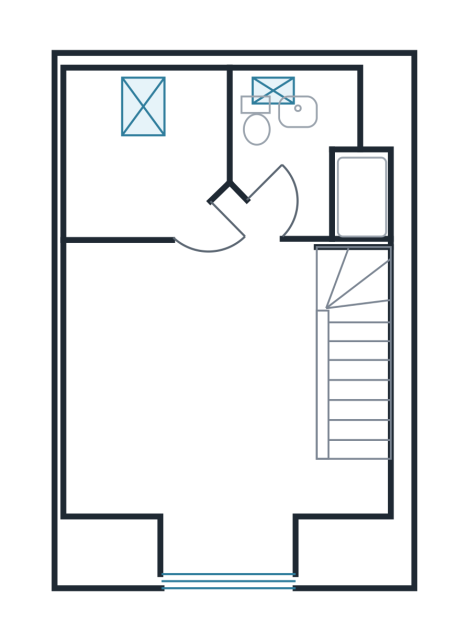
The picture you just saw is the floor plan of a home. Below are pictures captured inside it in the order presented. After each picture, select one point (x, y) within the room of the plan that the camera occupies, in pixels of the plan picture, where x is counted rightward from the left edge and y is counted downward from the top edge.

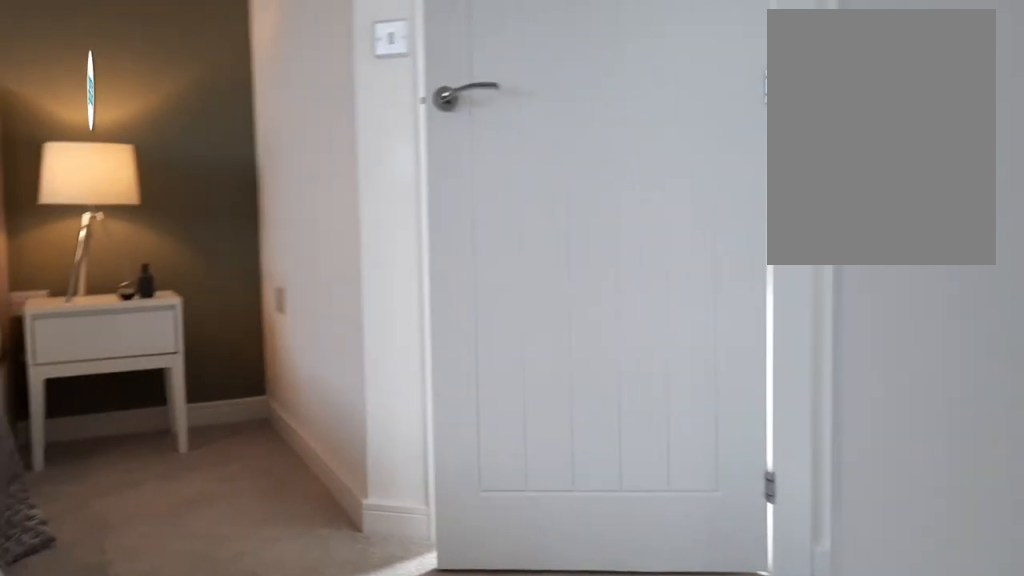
(356, 383)
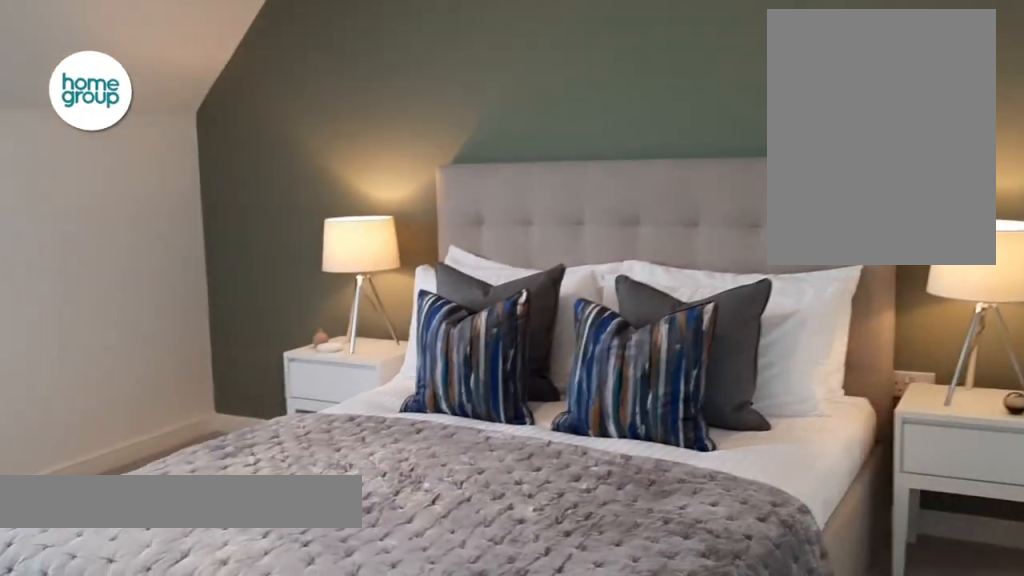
(195, 394)
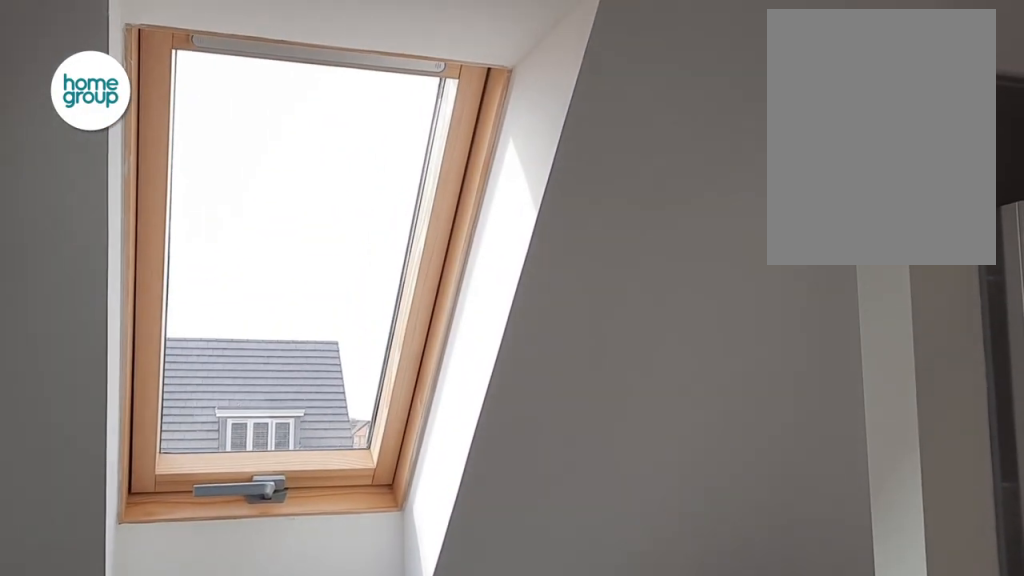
(308, 154)
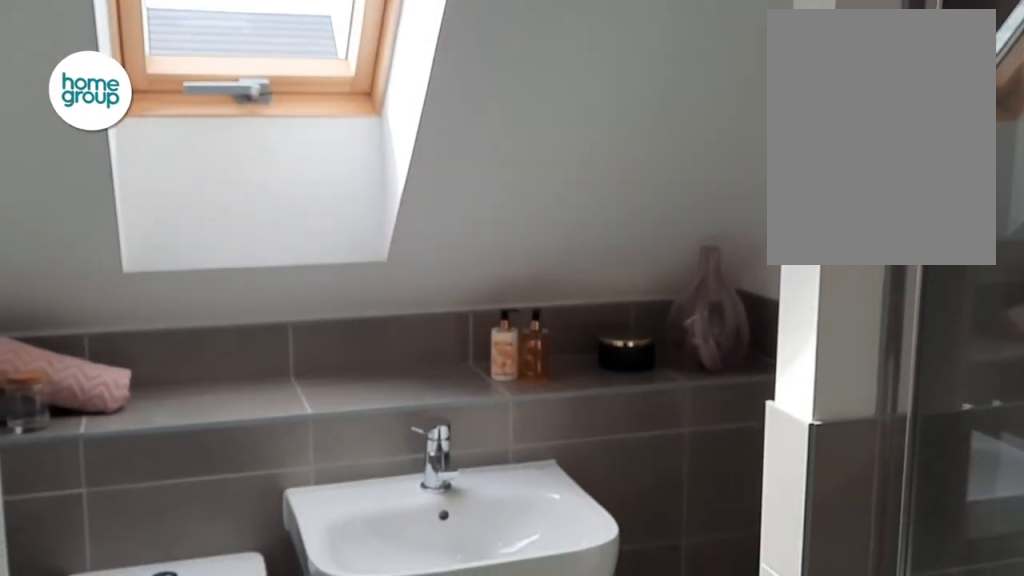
(308, 154)
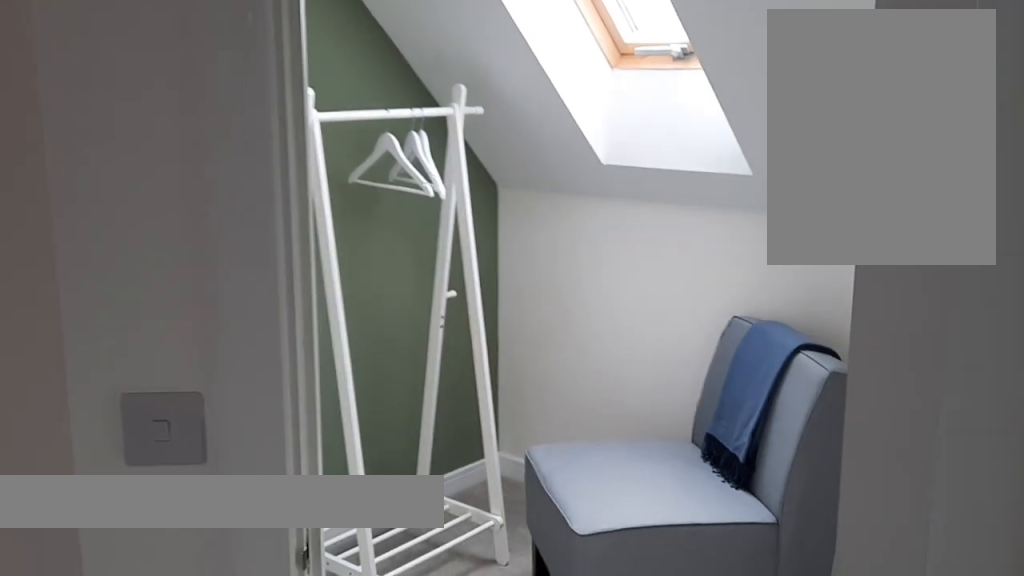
(140, 149)
